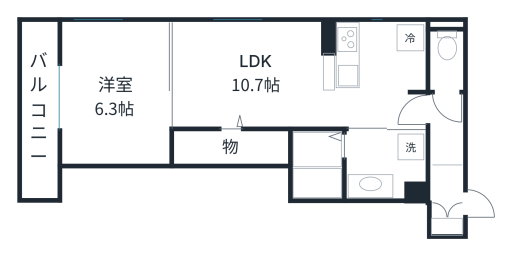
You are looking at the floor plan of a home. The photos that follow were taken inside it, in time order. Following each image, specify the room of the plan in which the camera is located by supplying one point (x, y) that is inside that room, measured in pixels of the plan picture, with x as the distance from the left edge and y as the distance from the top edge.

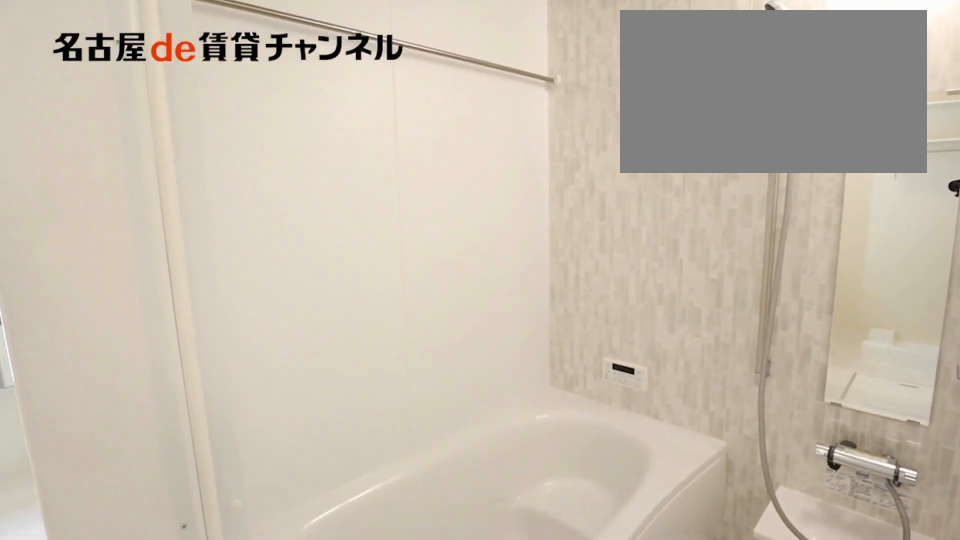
(317, 167)
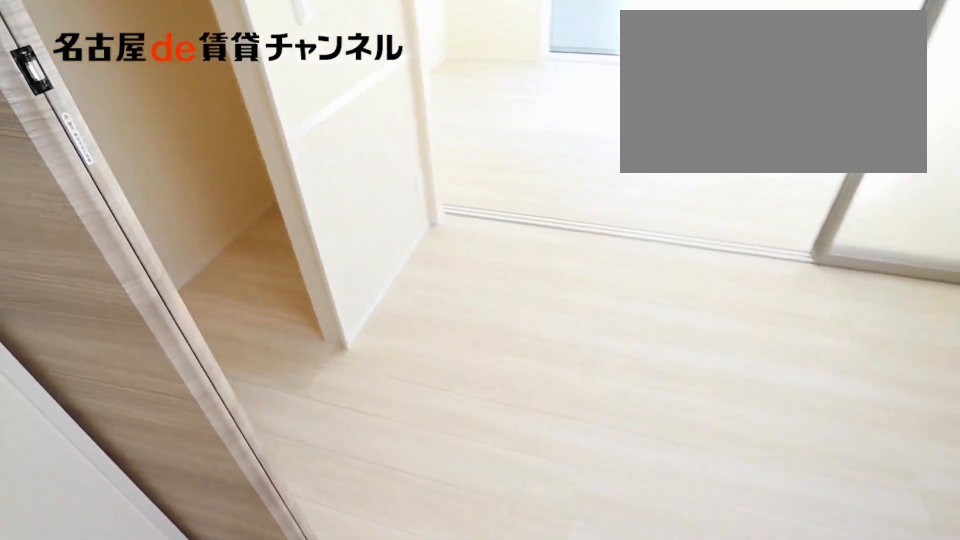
(247, 76)
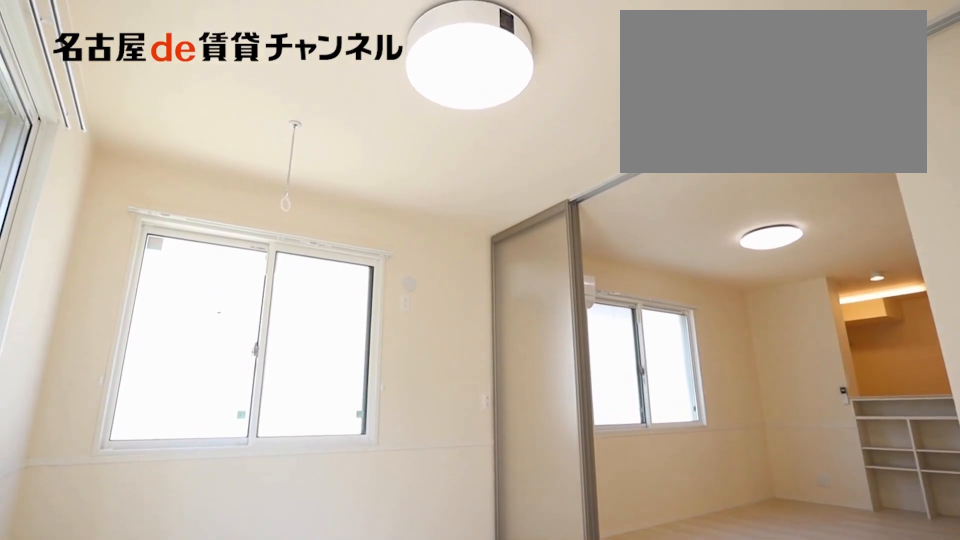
(117, 93)
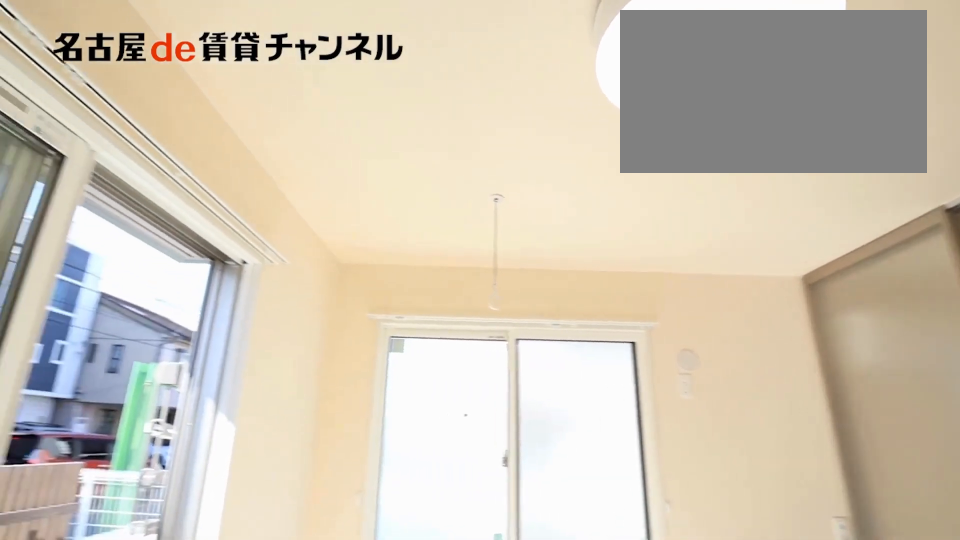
(117, 93)
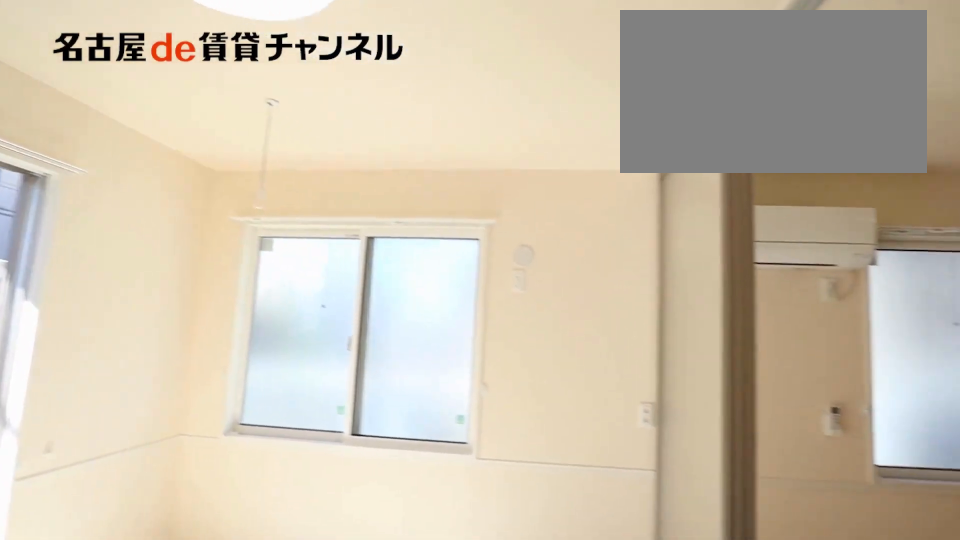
(117, 93)
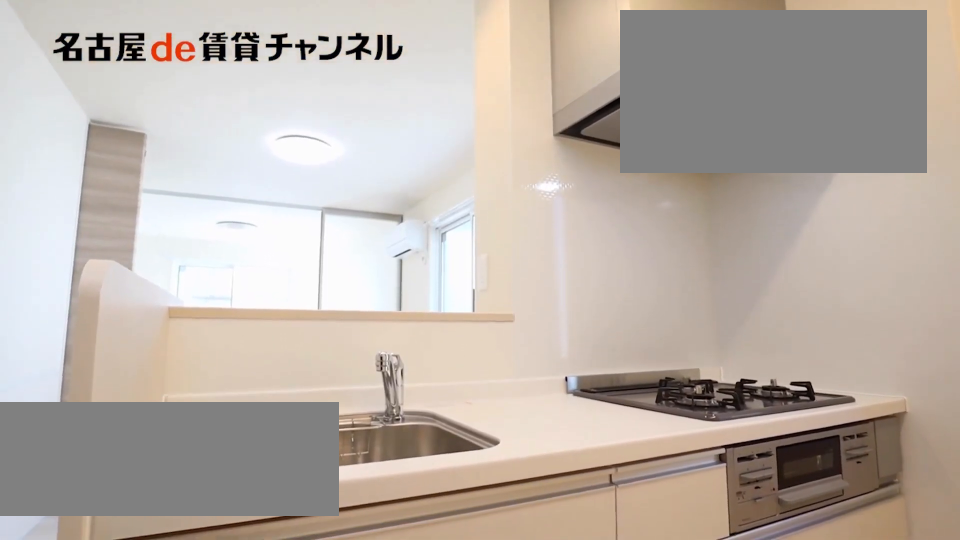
(374, 55)
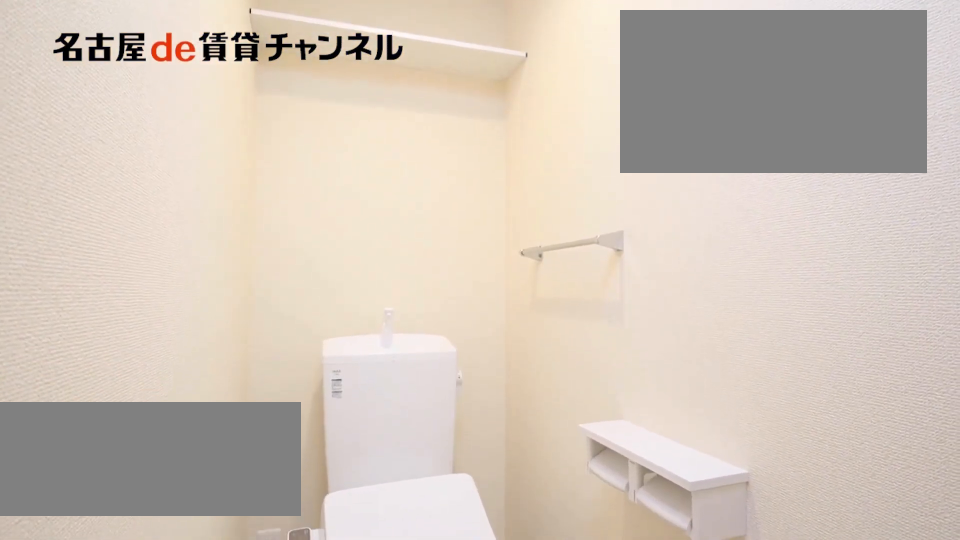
(446, 60)
